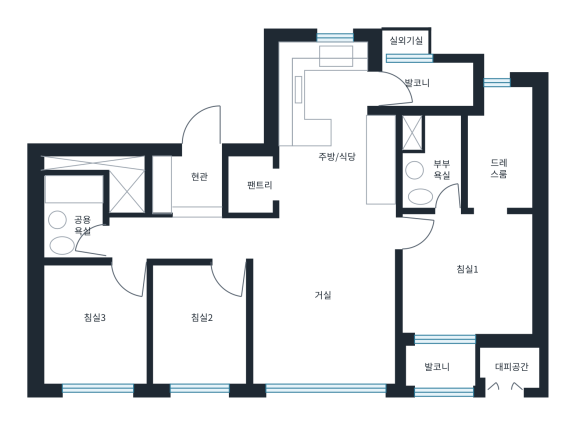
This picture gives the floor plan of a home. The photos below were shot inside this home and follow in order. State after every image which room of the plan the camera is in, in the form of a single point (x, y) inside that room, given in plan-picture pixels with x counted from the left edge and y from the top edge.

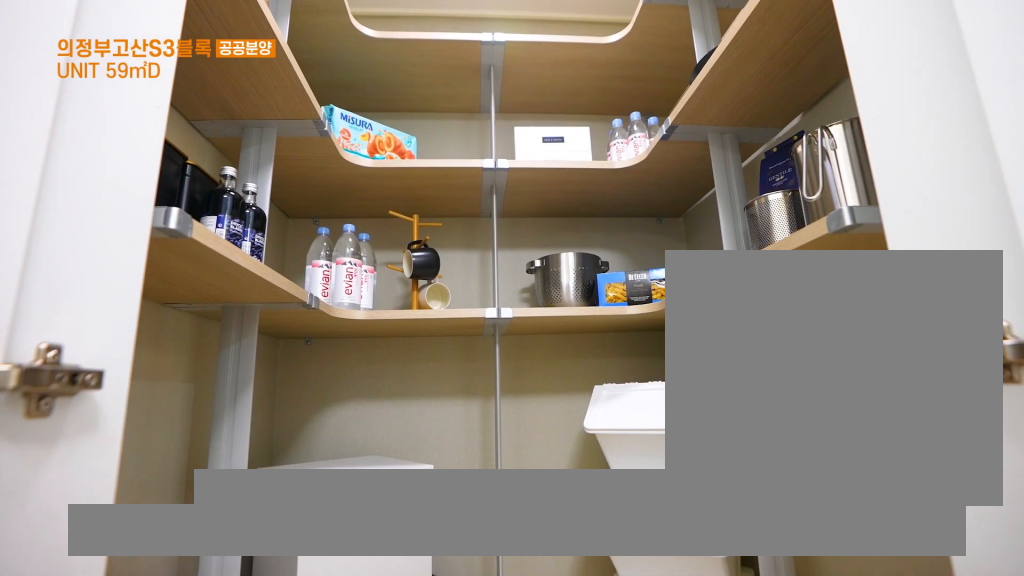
(259, 176)
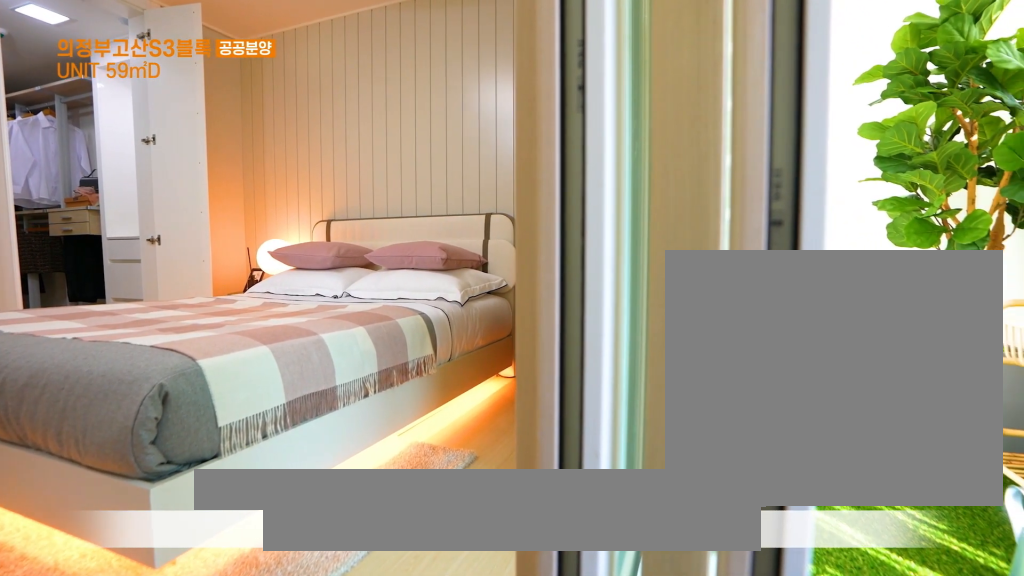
(467, 255)
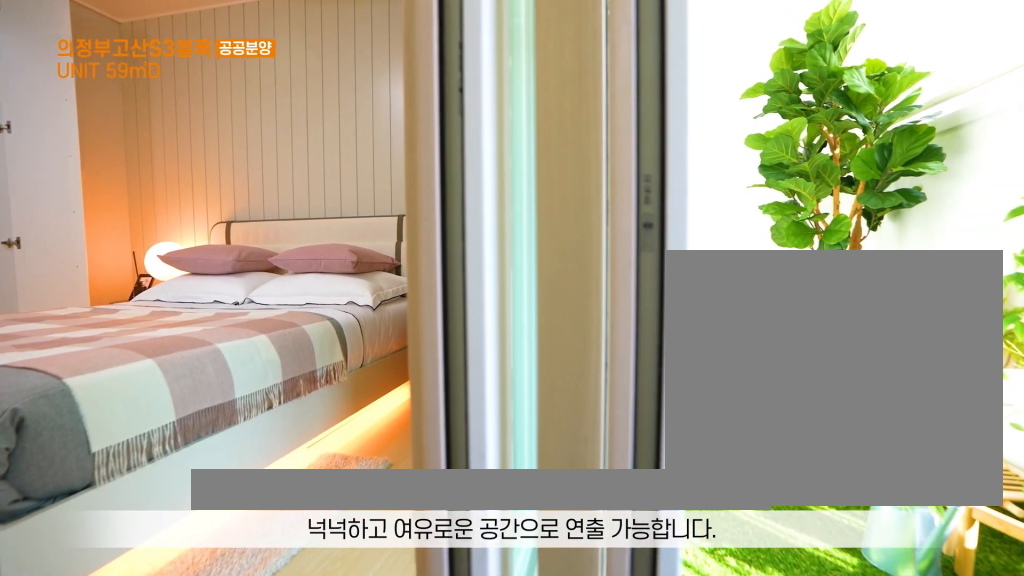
(467, 257)
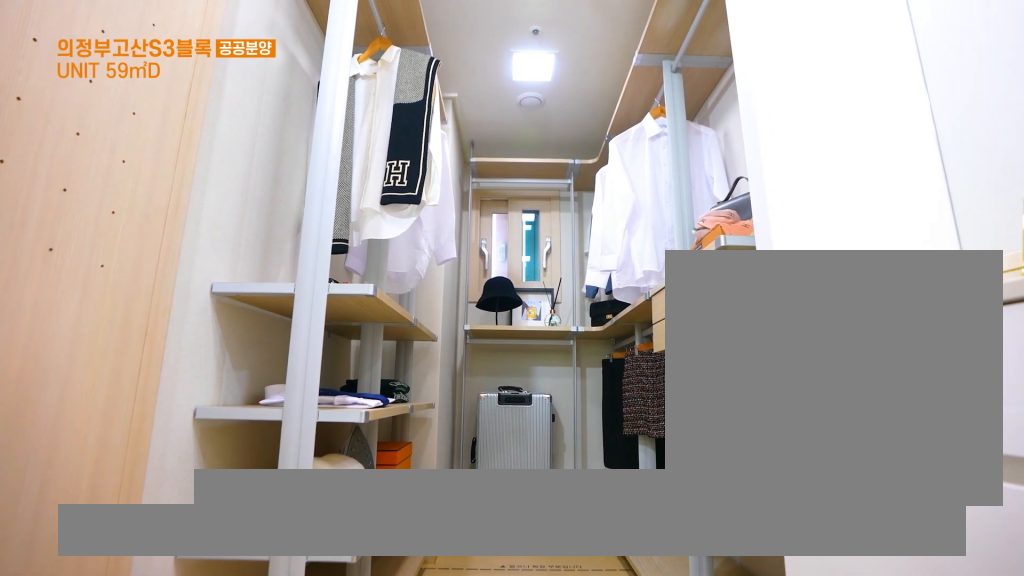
(499, 149)
